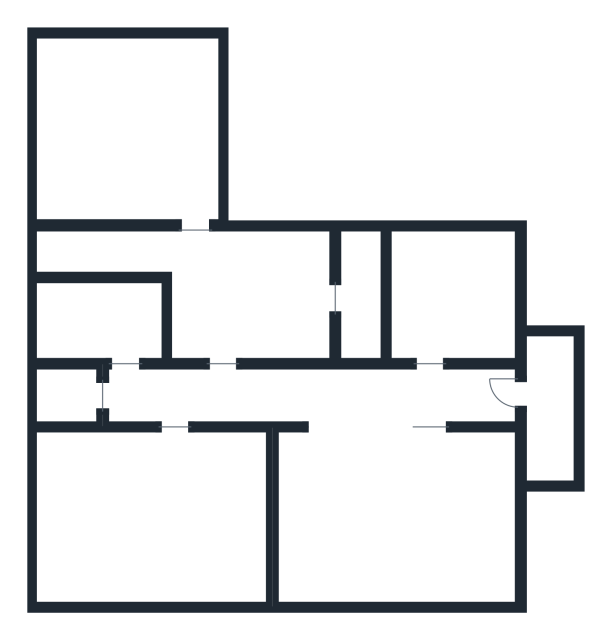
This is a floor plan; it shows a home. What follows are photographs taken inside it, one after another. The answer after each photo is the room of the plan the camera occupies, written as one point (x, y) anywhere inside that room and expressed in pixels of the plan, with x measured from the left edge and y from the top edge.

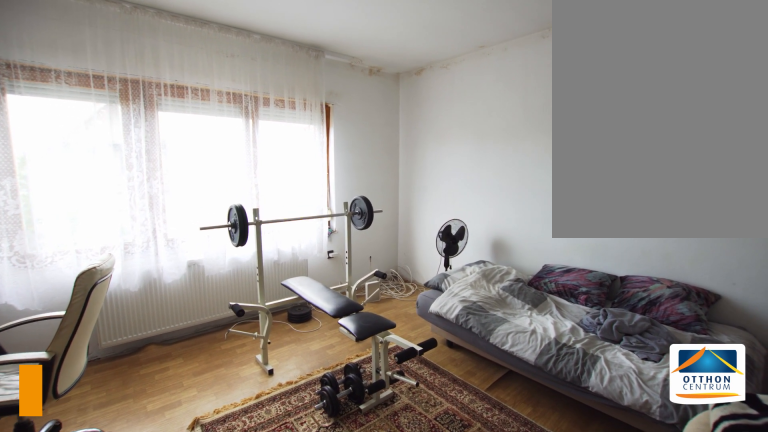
(147, 520)
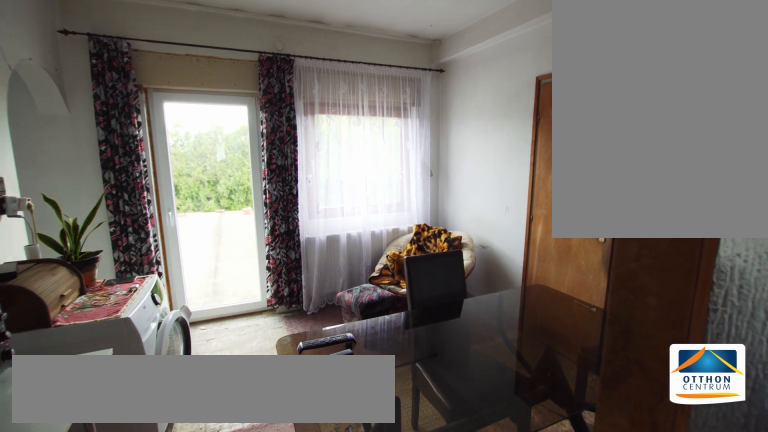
(263, 297)
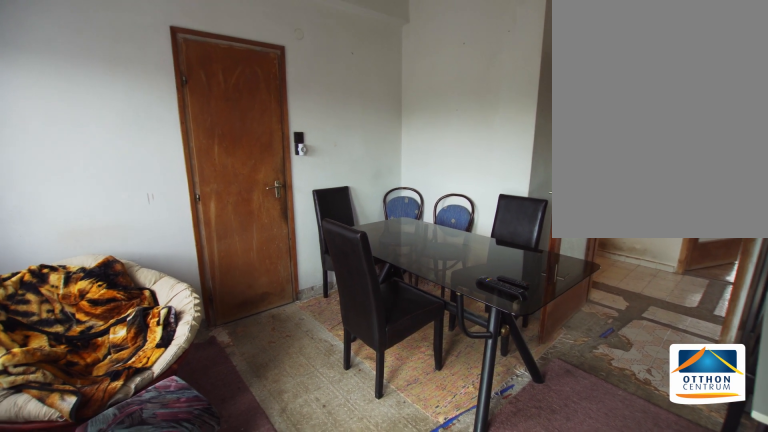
(263, 297)
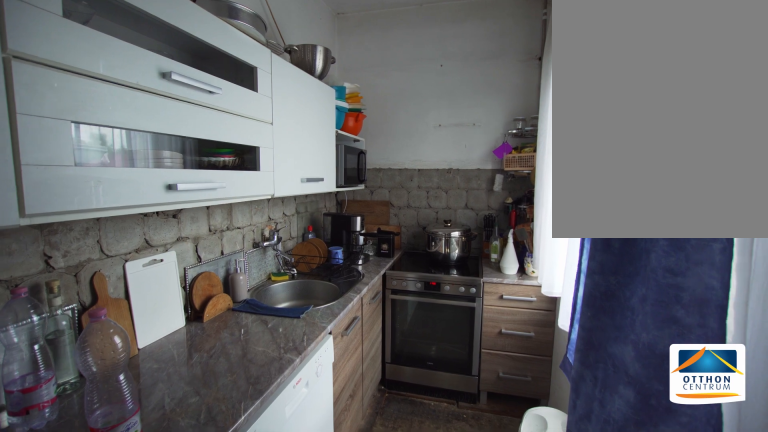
(102, 252)
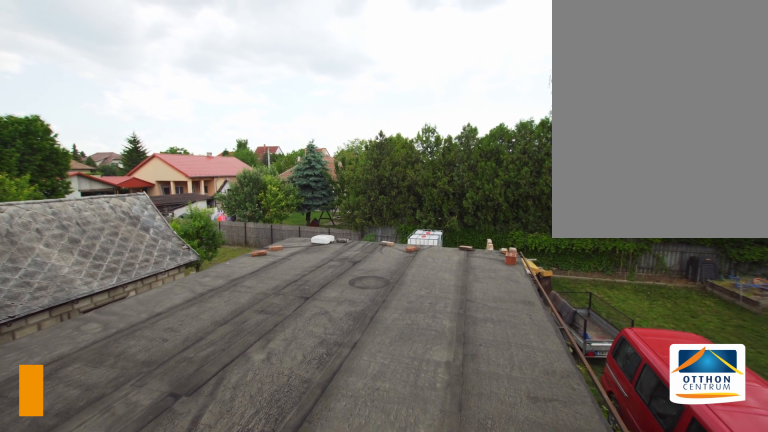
(128, 104)
